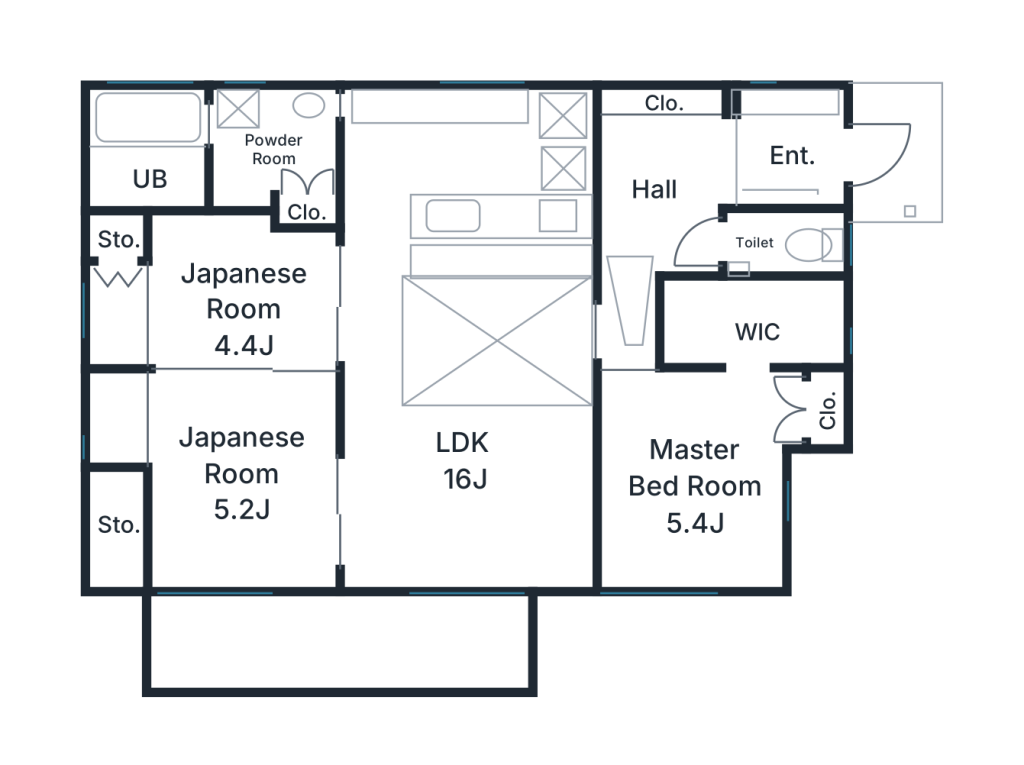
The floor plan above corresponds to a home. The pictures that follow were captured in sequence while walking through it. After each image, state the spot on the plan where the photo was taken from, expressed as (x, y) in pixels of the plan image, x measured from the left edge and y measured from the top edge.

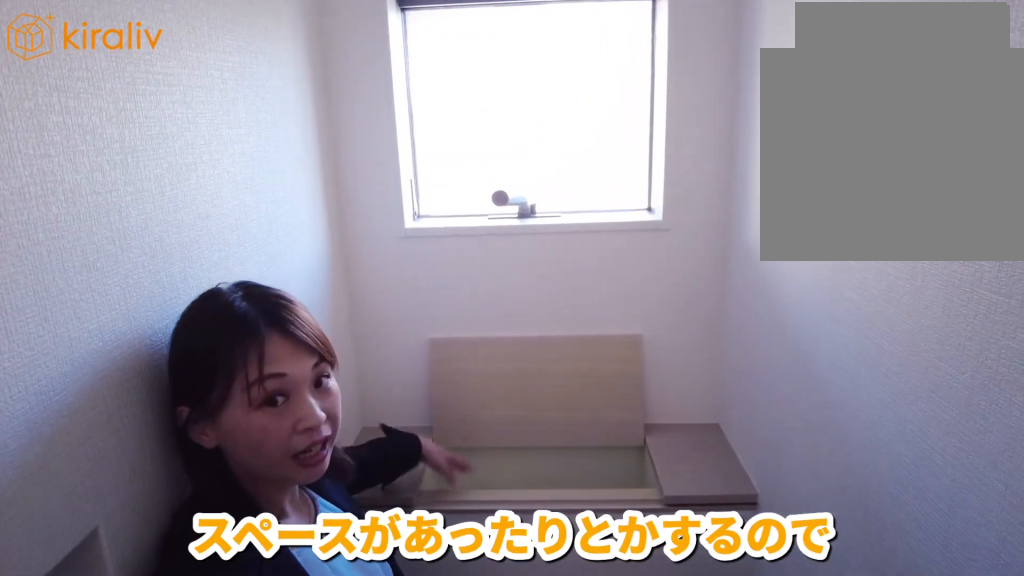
(725, 257)
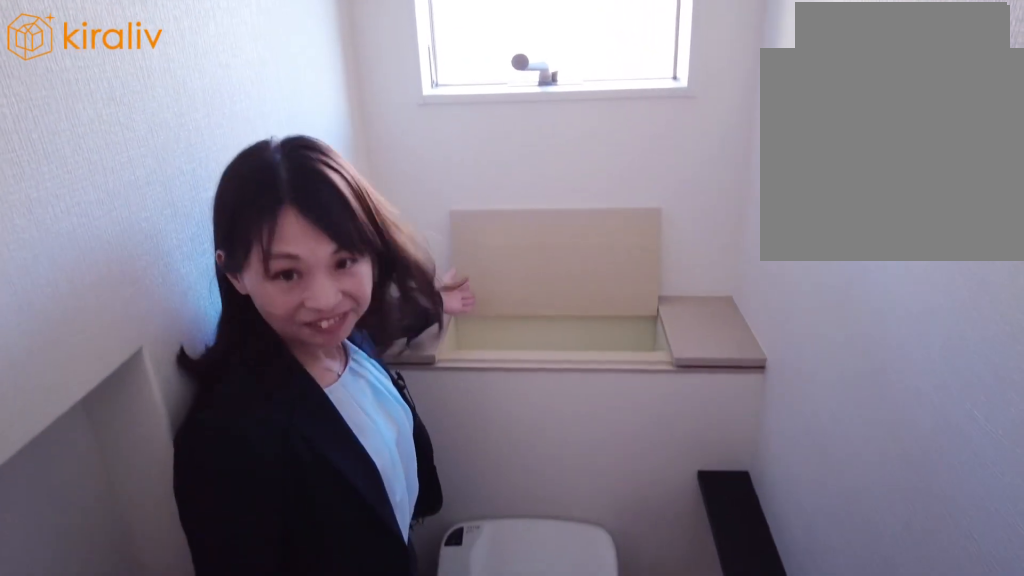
(721, 257)
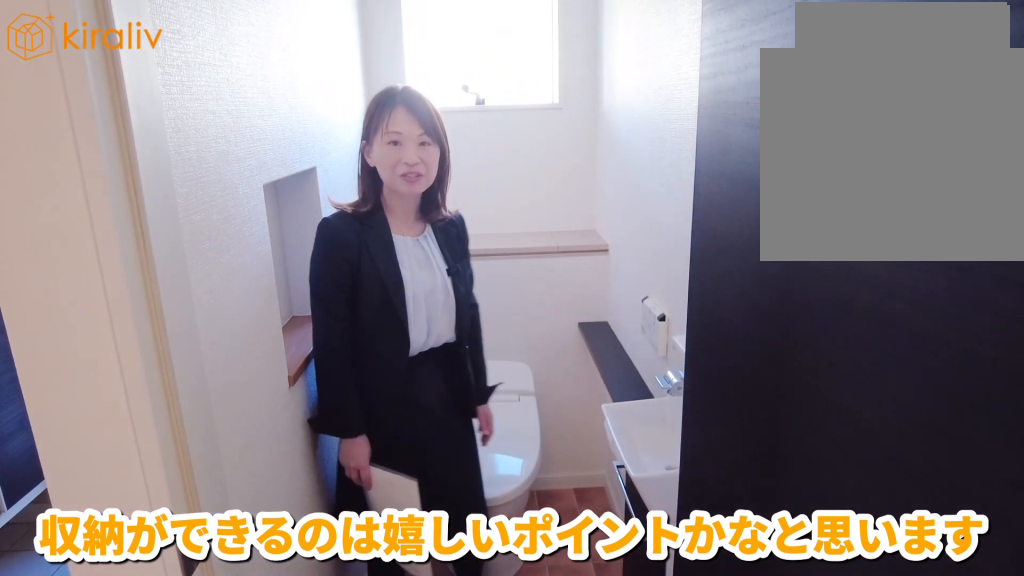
(710, 257)
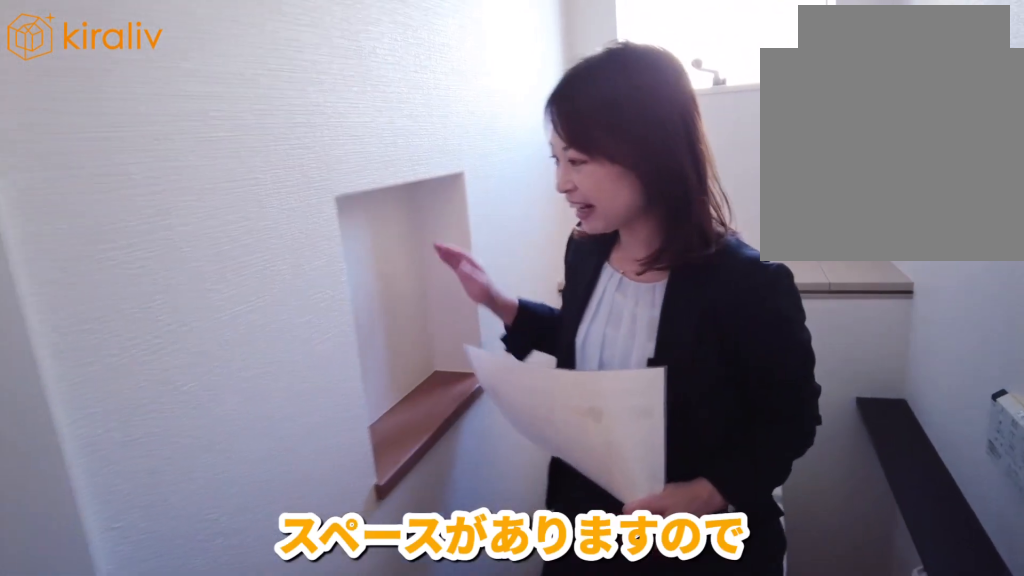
(692, 259)
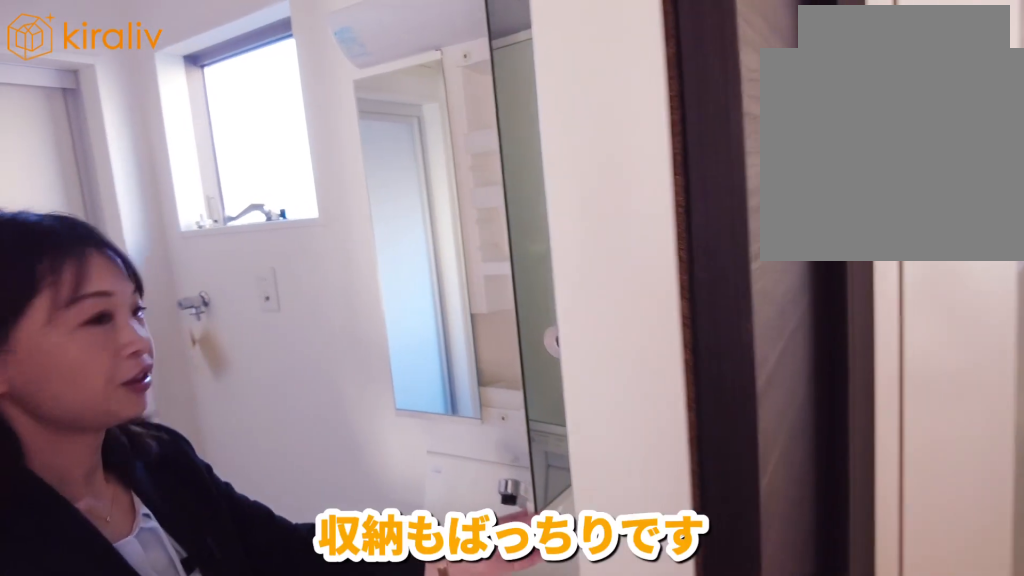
(253, 177)
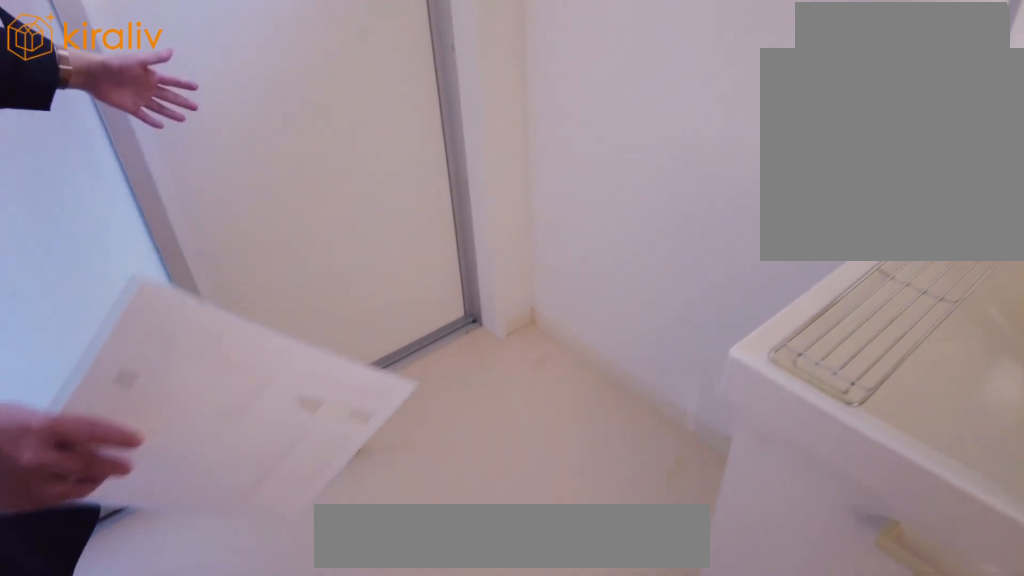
(244, 177)
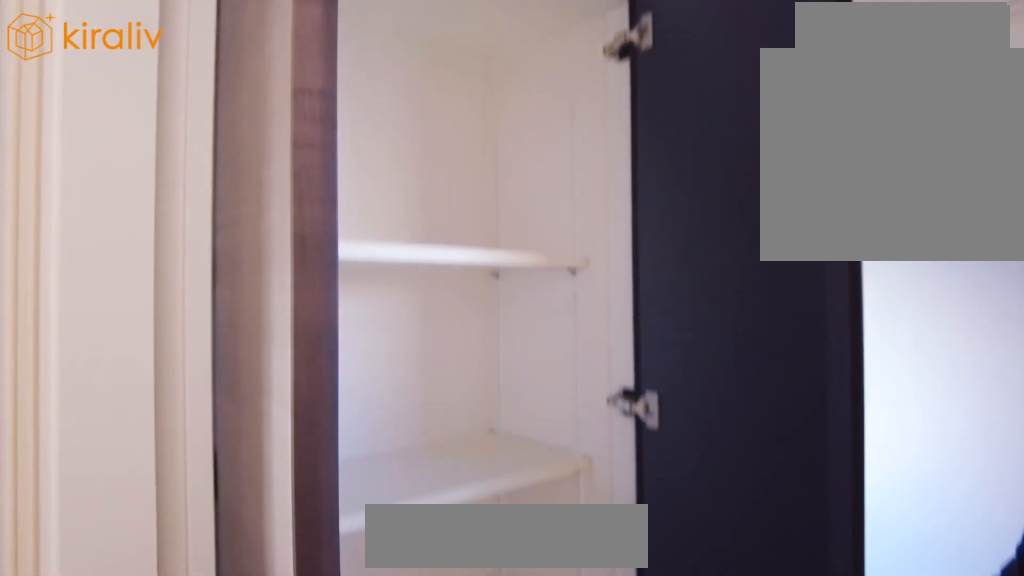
(230, 177)
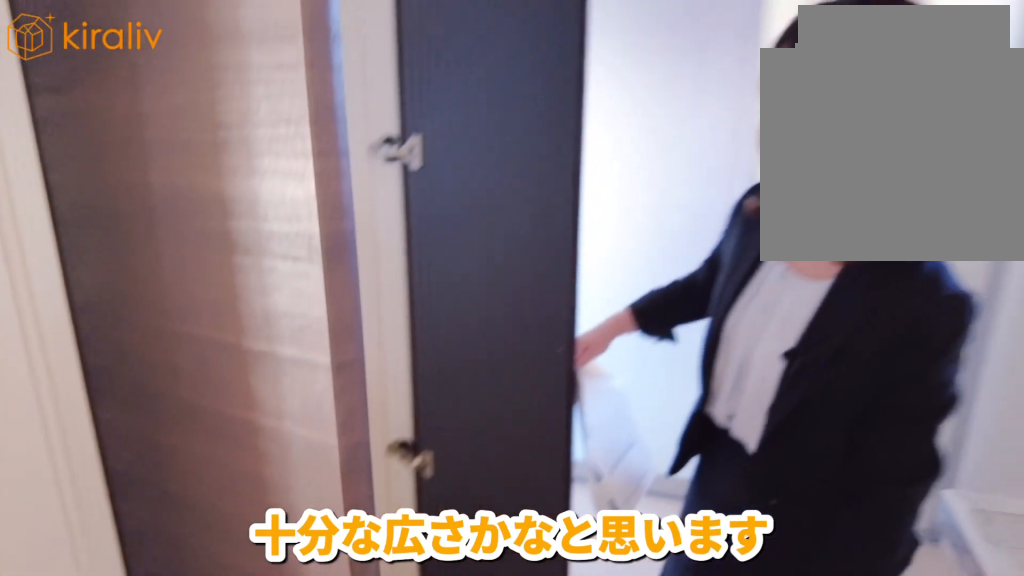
(225, 177)
